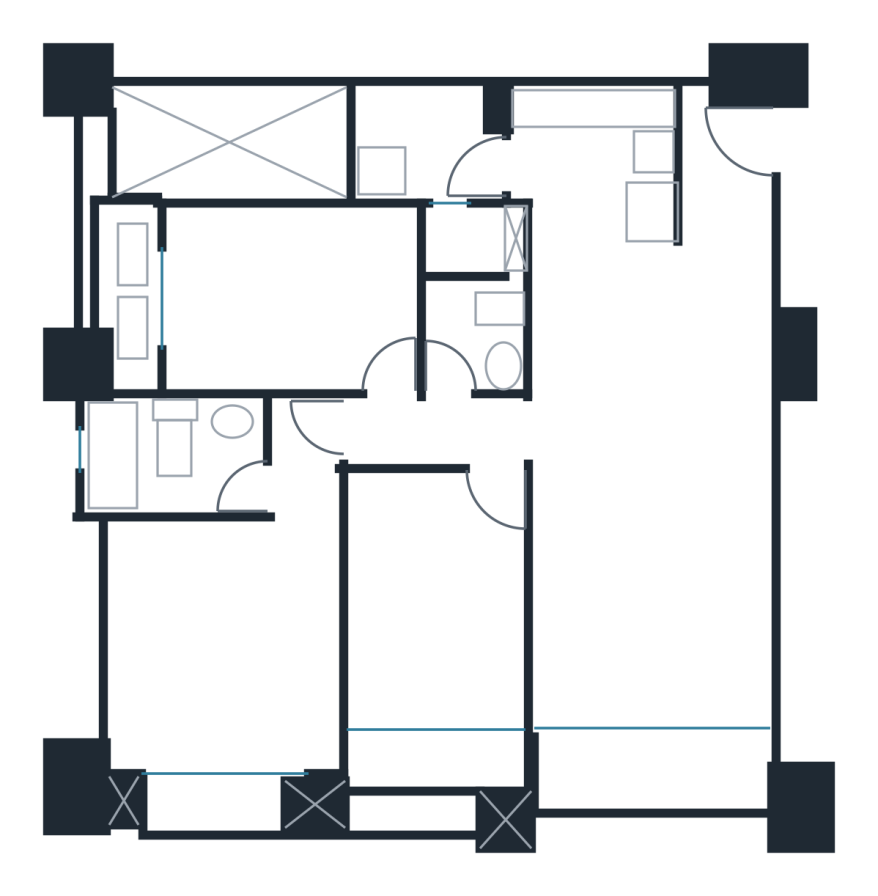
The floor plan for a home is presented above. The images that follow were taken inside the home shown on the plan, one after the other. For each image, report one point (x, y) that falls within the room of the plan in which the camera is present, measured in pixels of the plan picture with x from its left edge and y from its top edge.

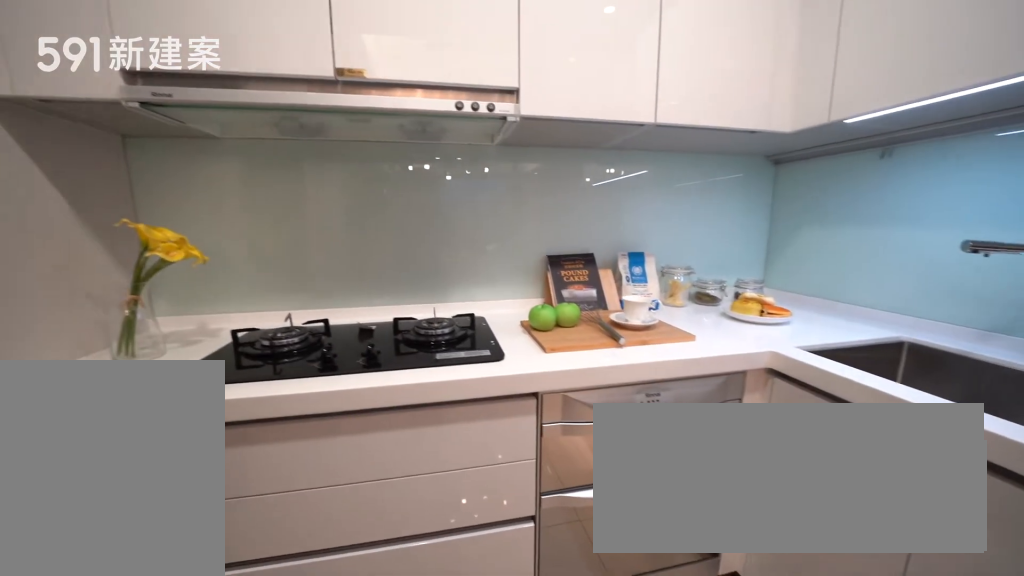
(596, 154)
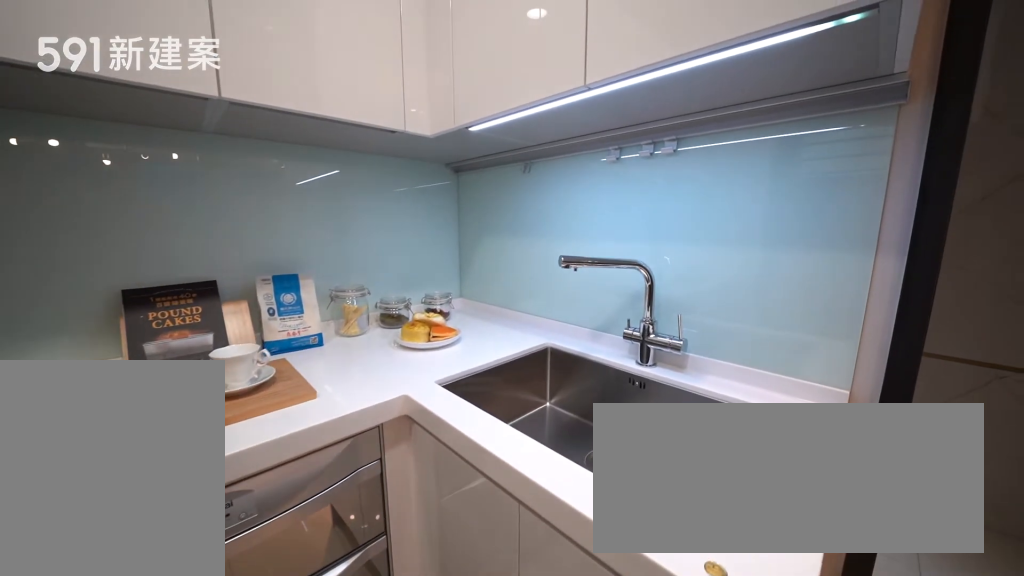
(596, 154)
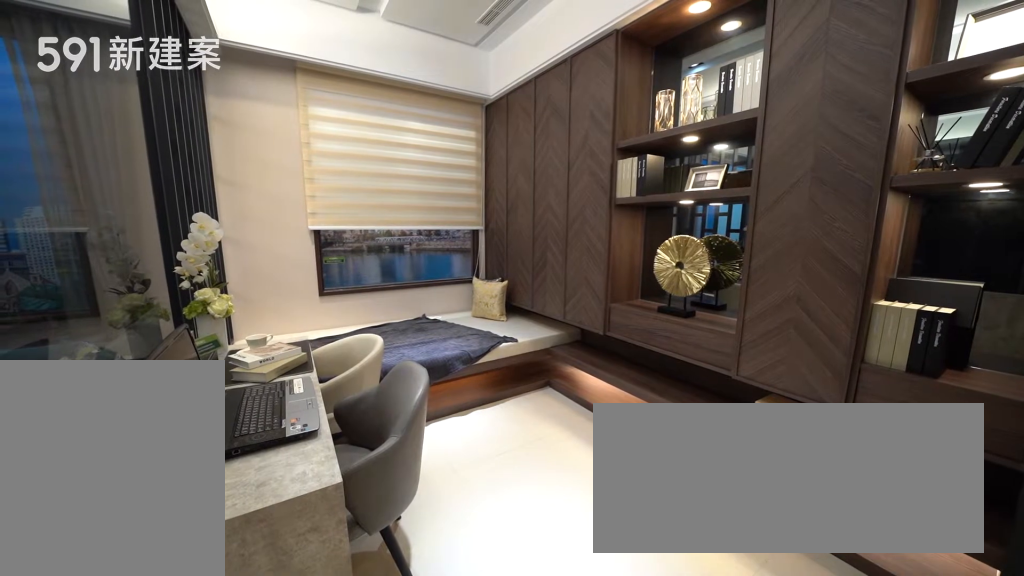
(437, 602)
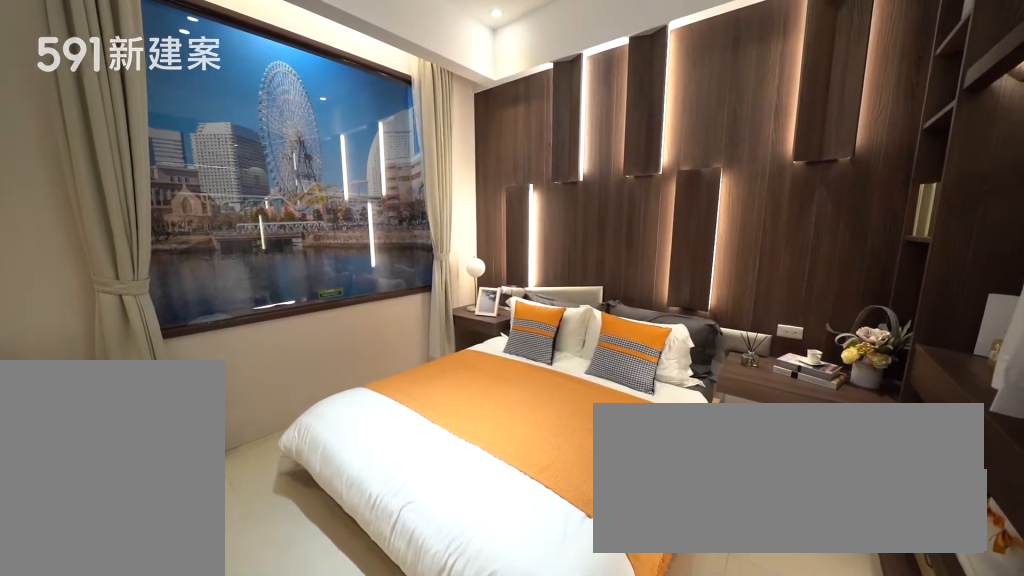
(226, 652)
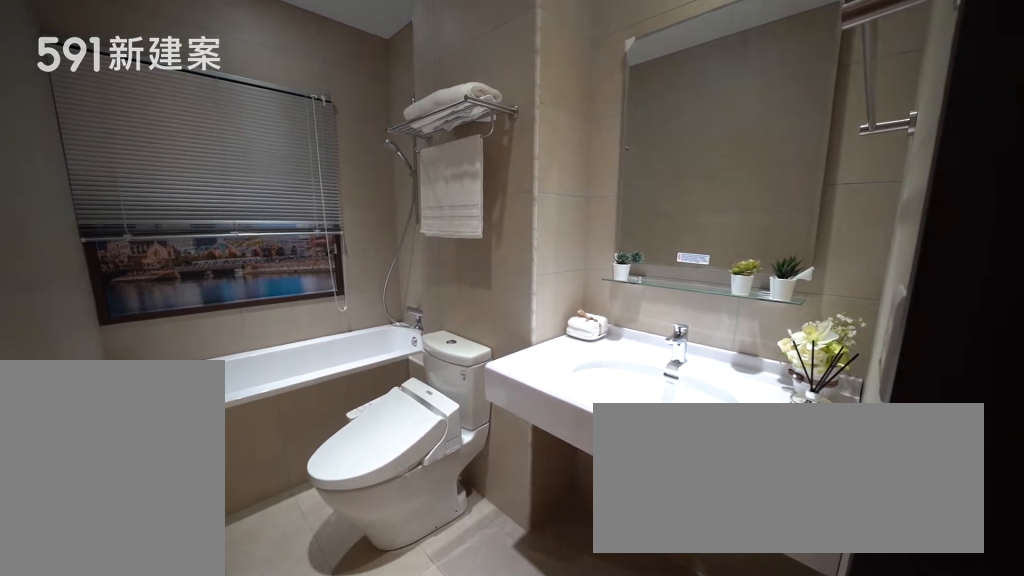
(175, 458)
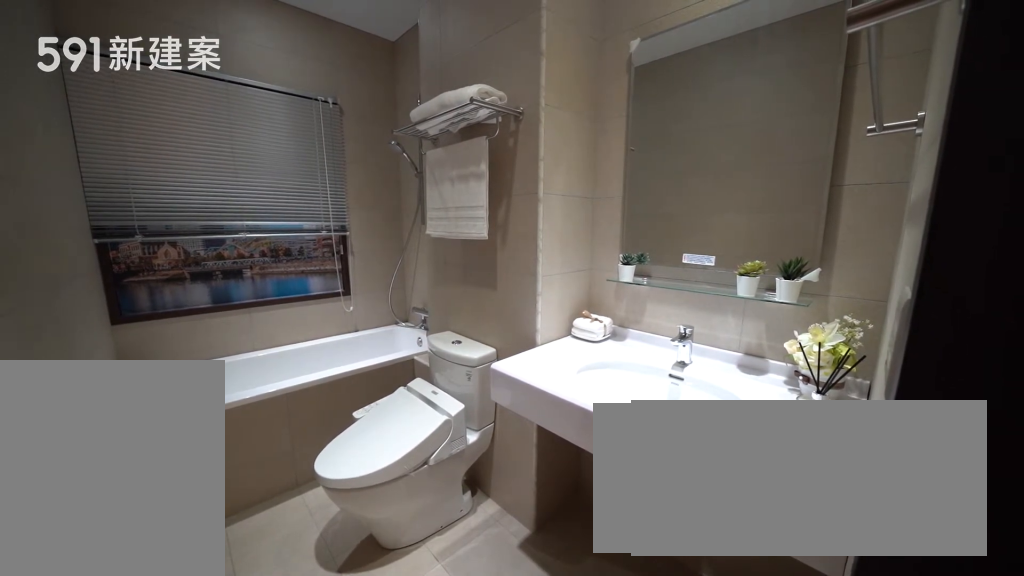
(175, 458)
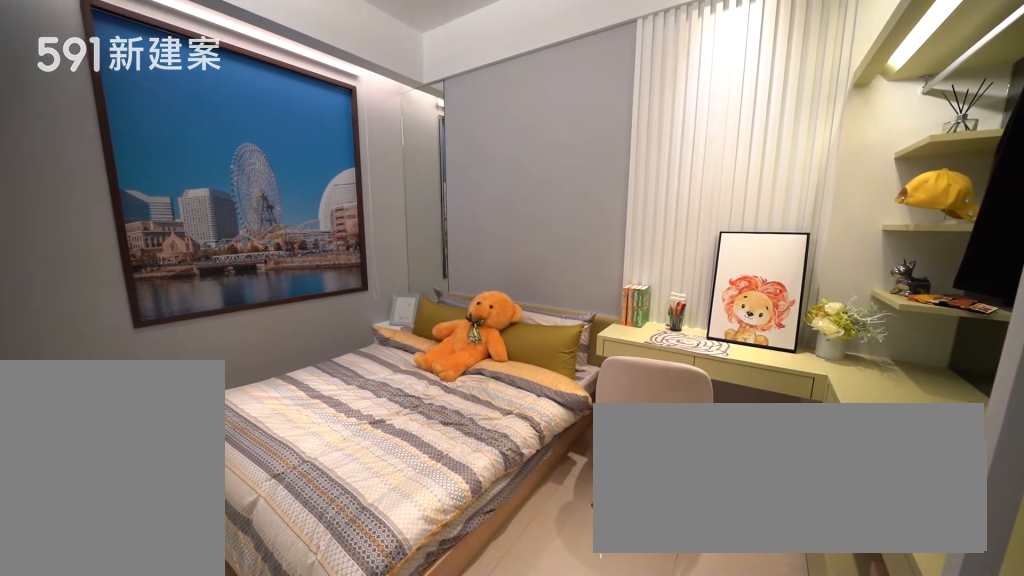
(297, 302)
